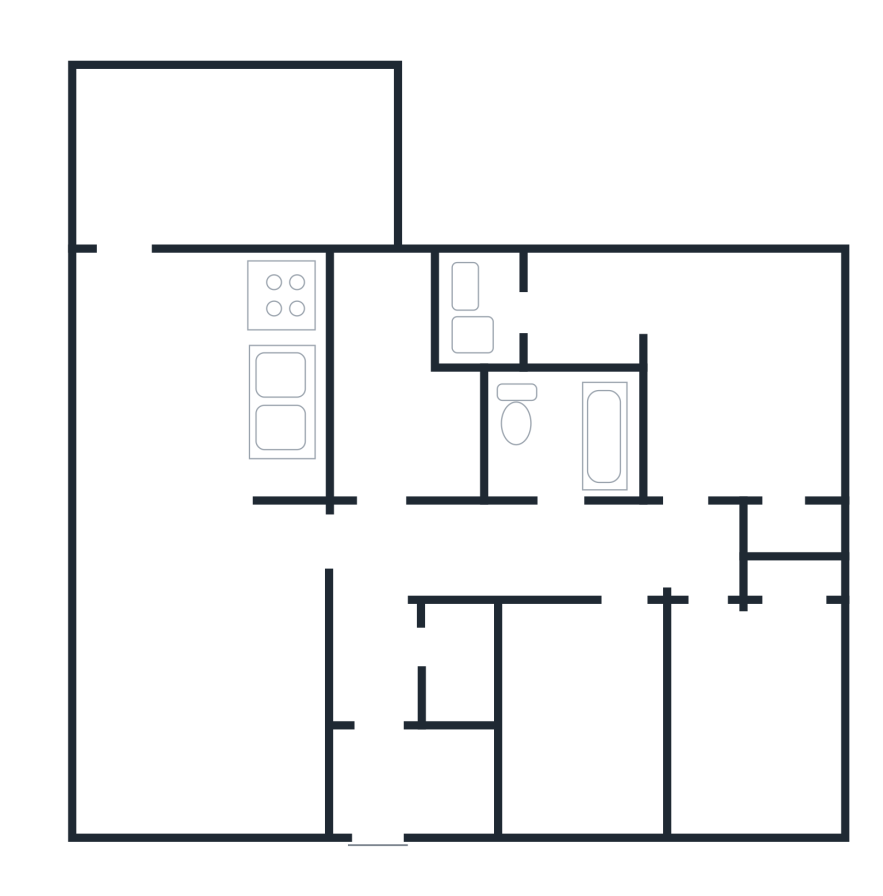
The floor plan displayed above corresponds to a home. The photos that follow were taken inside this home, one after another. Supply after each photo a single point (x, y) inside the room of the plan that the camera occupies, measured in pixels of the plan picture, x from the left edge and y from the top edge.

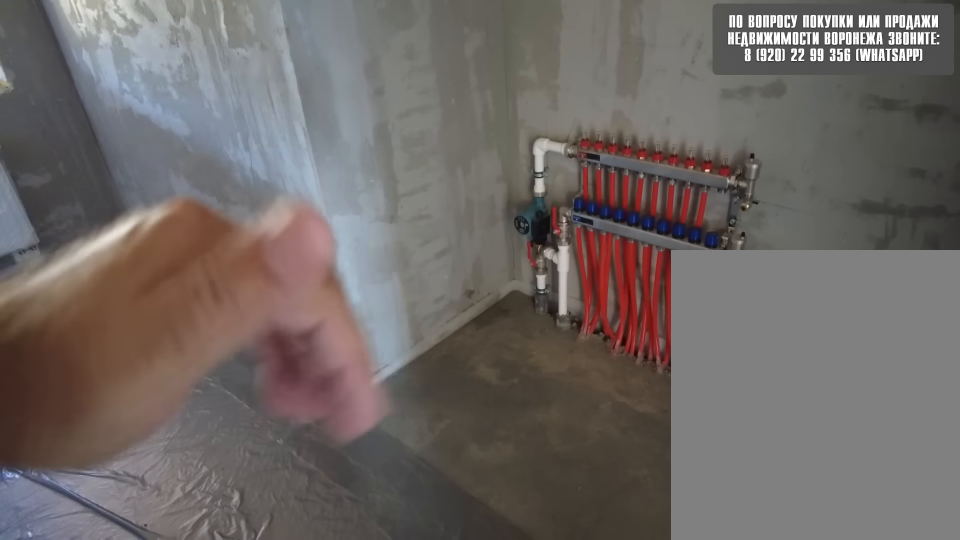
(411, 442)
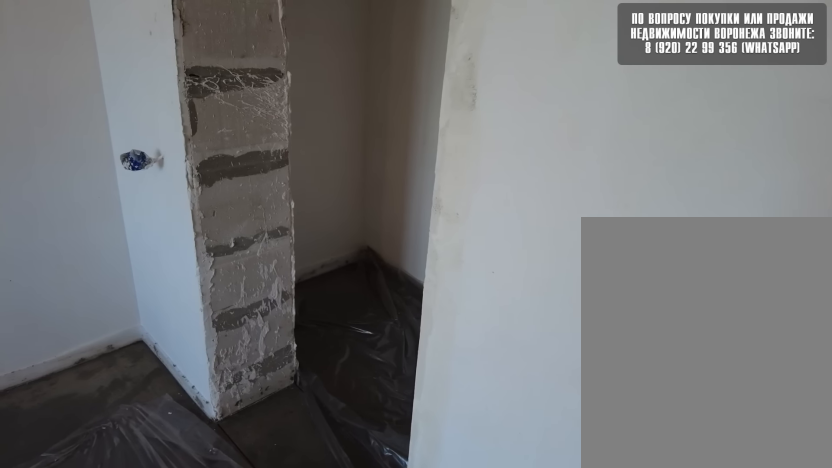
(727, 484)
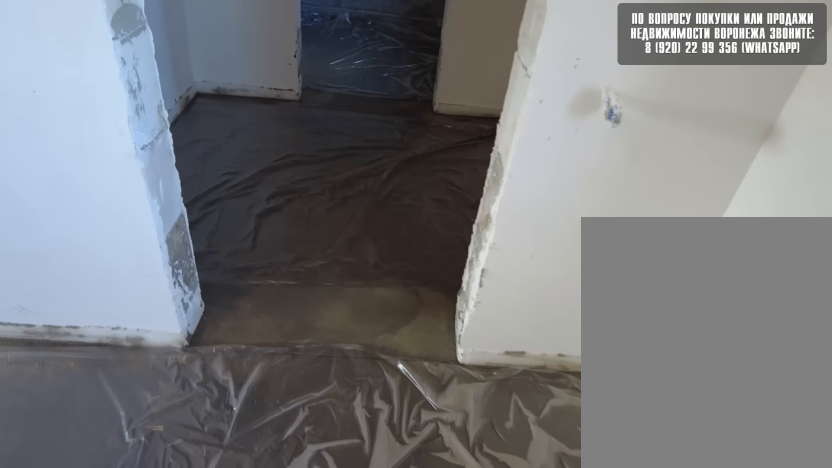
(668, 322)
